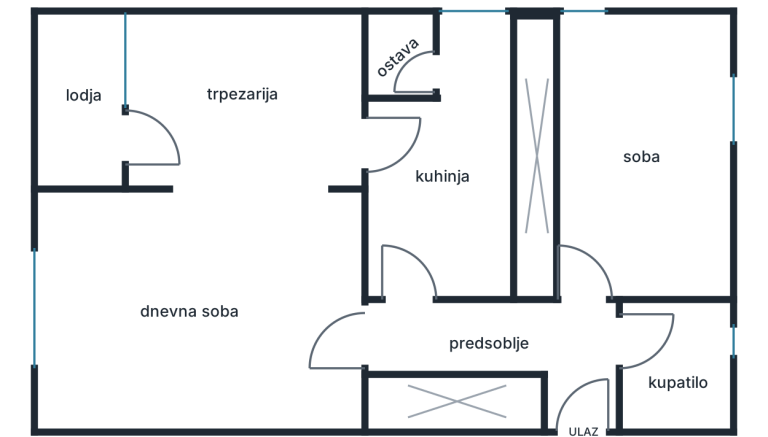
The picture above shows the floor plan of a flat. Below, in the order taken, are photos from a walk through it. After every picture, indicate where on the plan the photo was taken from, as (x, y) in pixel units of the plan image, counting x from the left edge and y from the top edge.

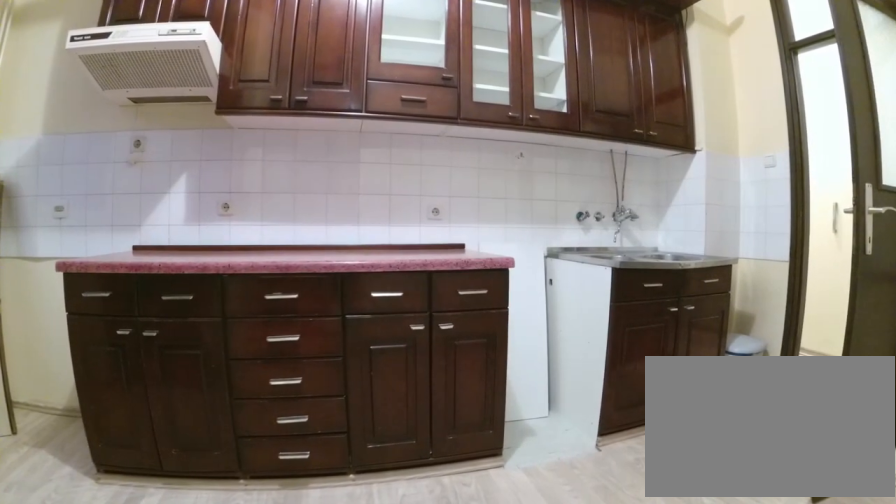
(377, 136)
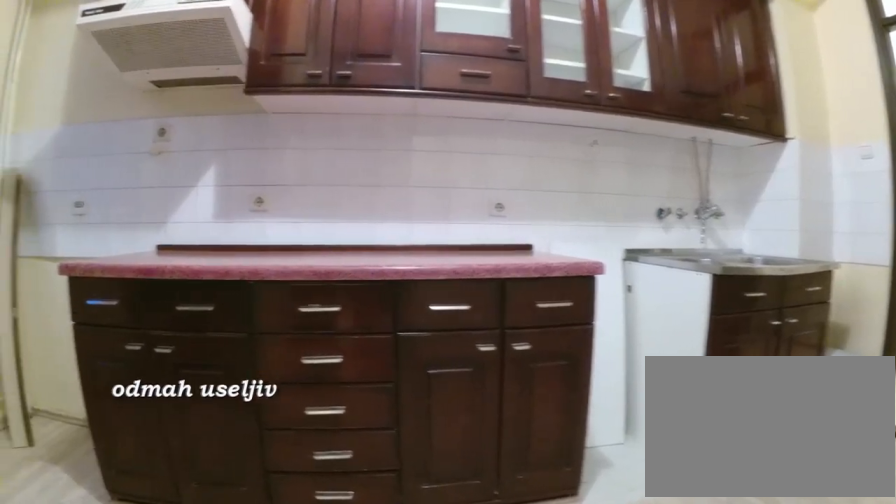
(393, 139)
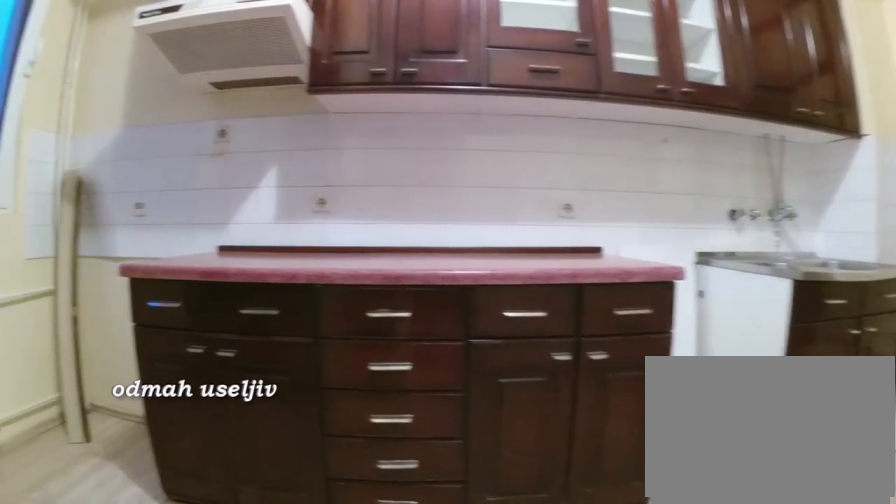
(397, 139)
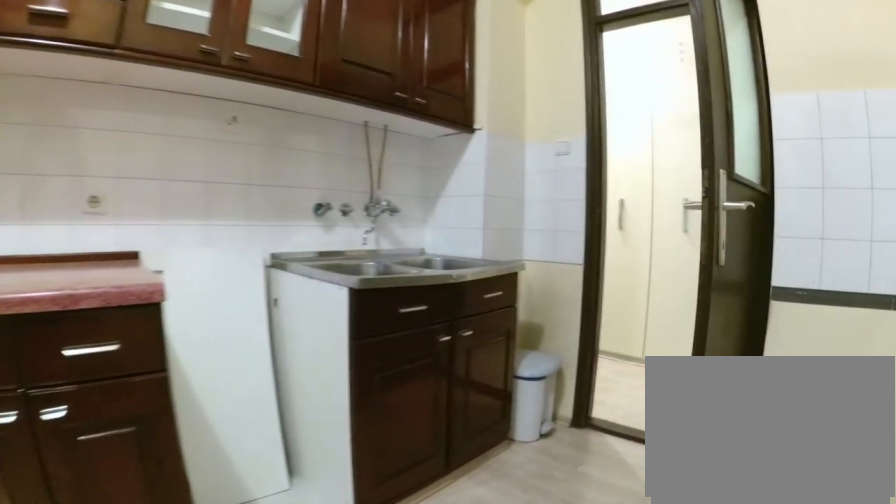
(467, 131)
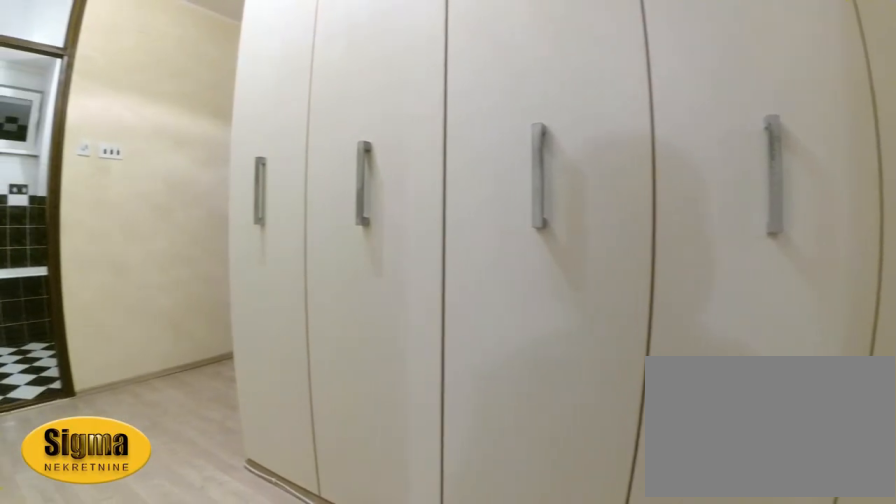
(407, 288)
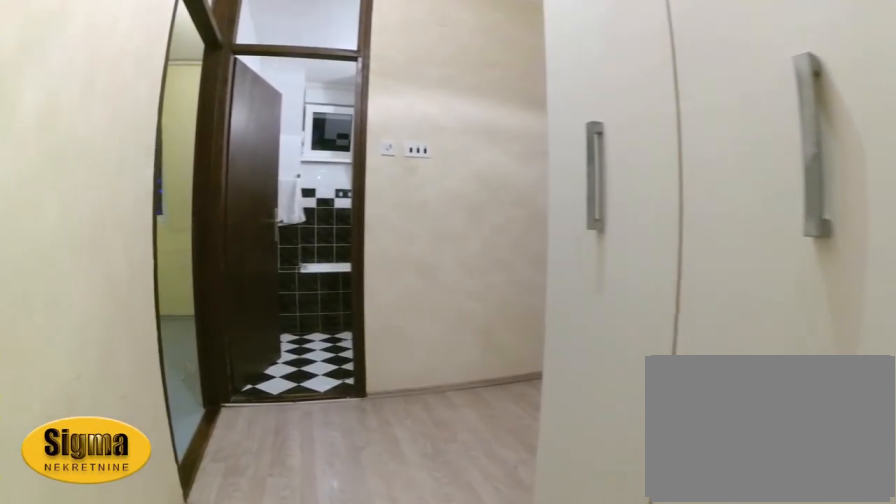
(419, 327)
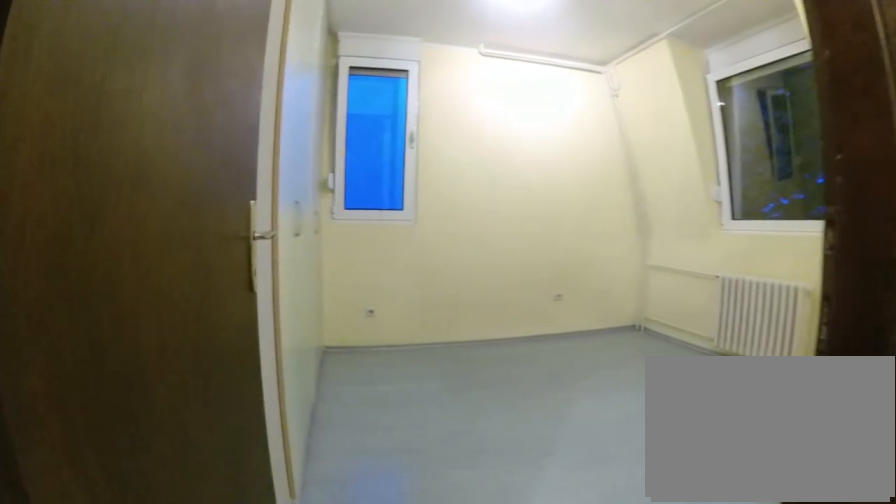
(561, 338)
